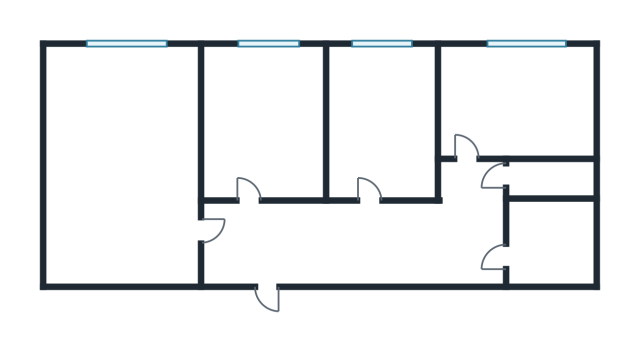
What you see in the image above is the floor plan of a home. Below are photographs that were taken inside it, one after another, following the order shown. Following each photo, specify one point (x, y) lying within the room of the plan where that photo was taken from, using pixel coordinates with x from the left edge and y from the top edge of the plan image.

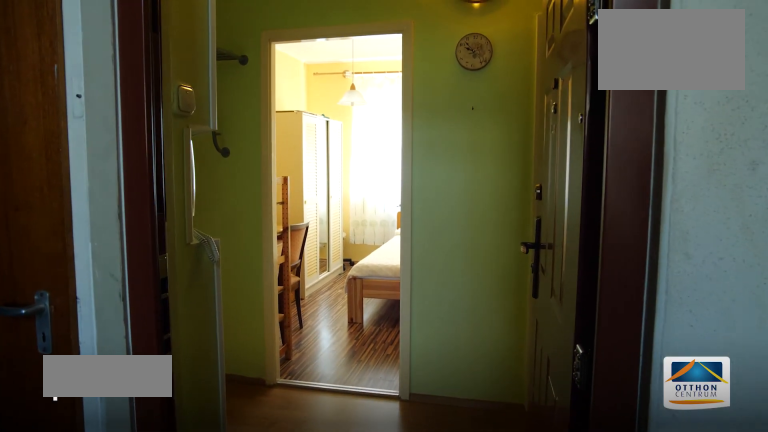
(342, 249)
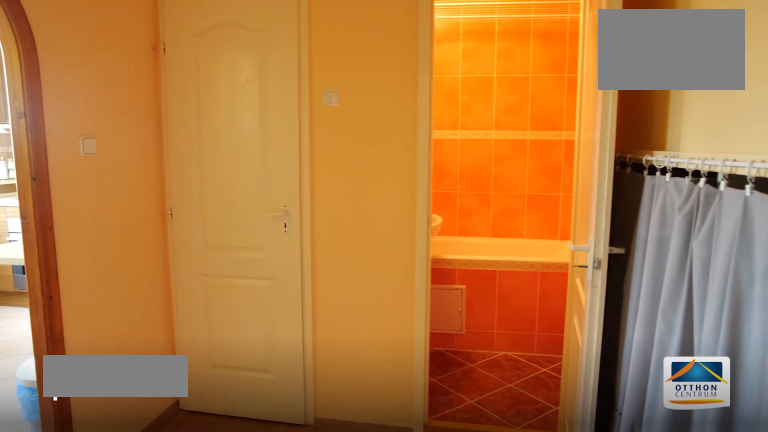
(466, 222)
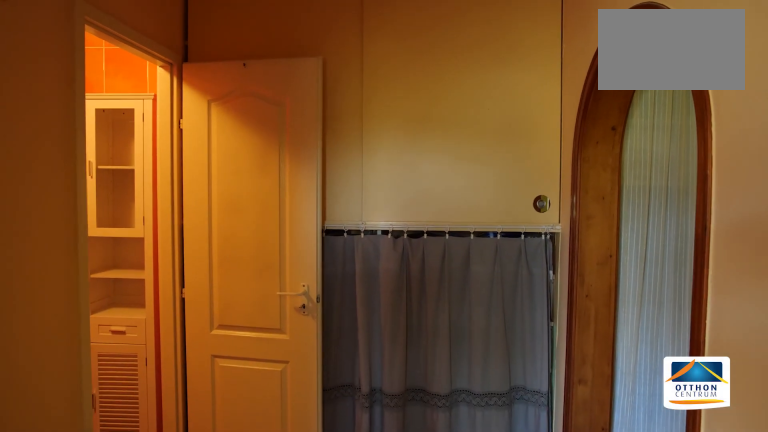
(466, 223)
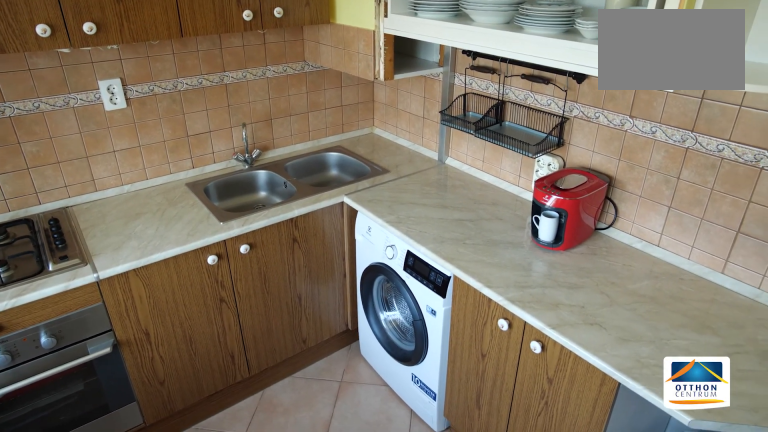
(522, 96)
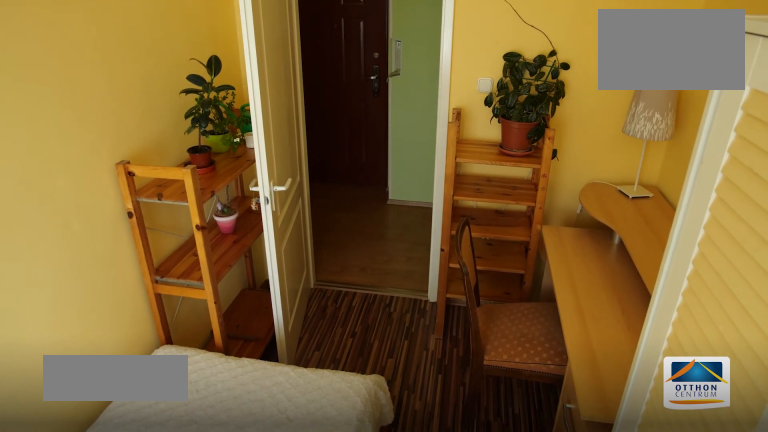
(266, 116)
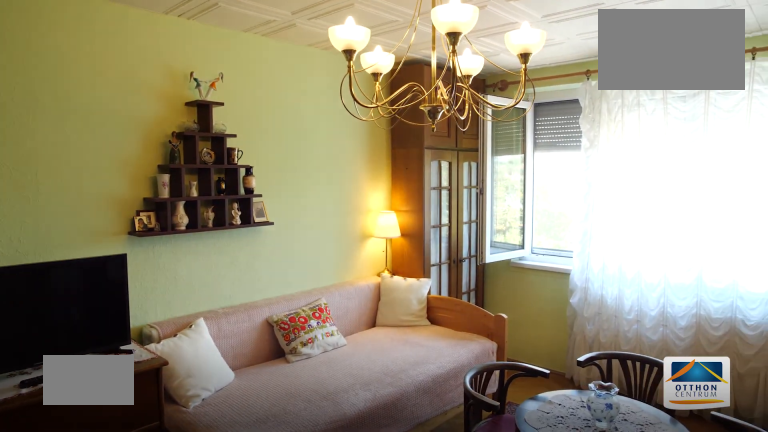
(115, 214)
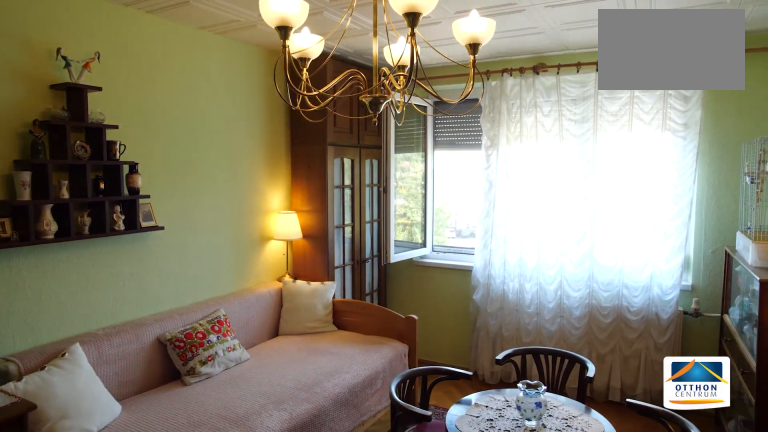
(116, 221)
